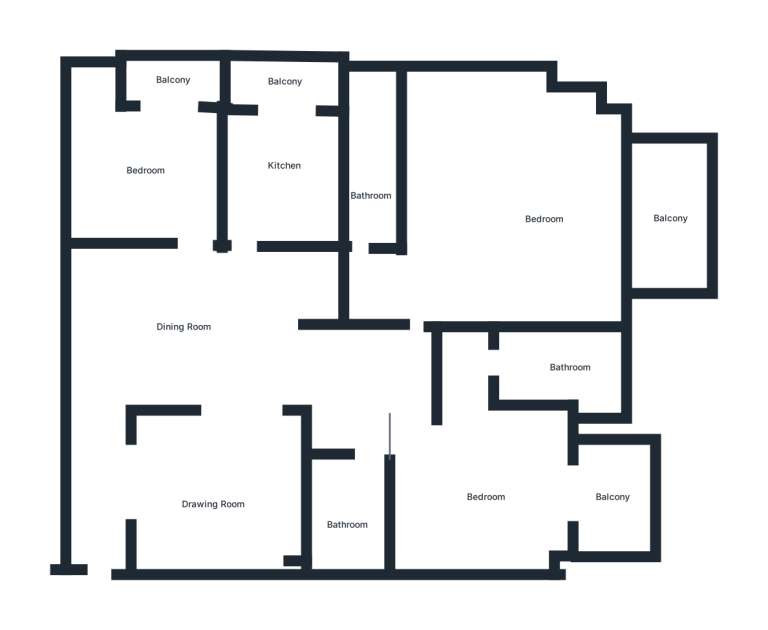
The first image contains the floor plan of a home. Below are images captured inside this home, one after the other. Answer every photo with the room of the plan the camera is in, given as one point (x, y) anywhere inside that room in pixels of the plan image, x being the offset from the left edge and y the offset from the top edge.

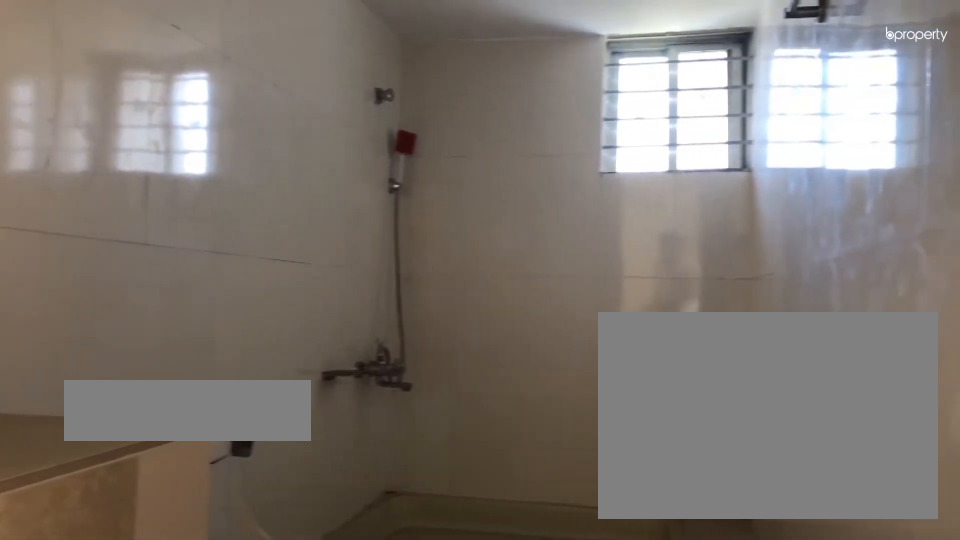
(372, 163)
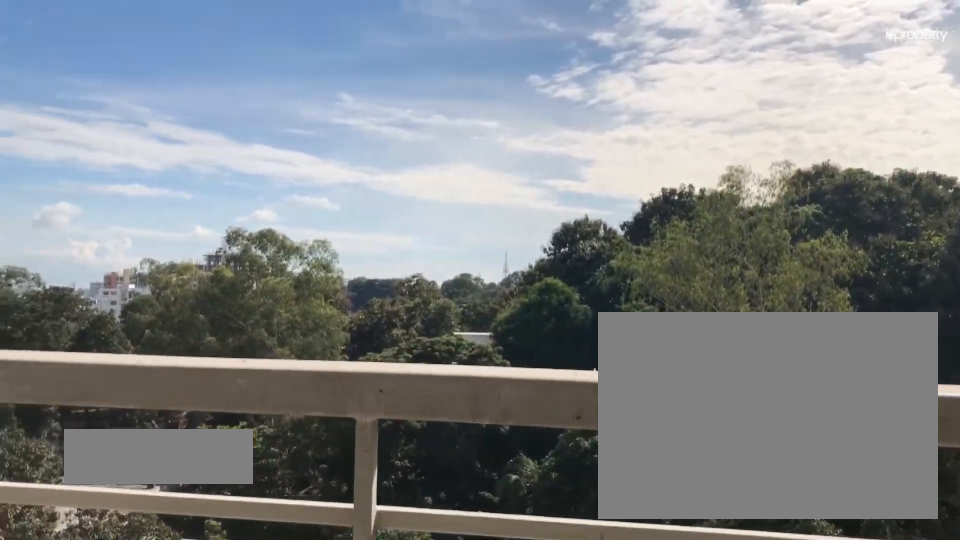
(672, 217)
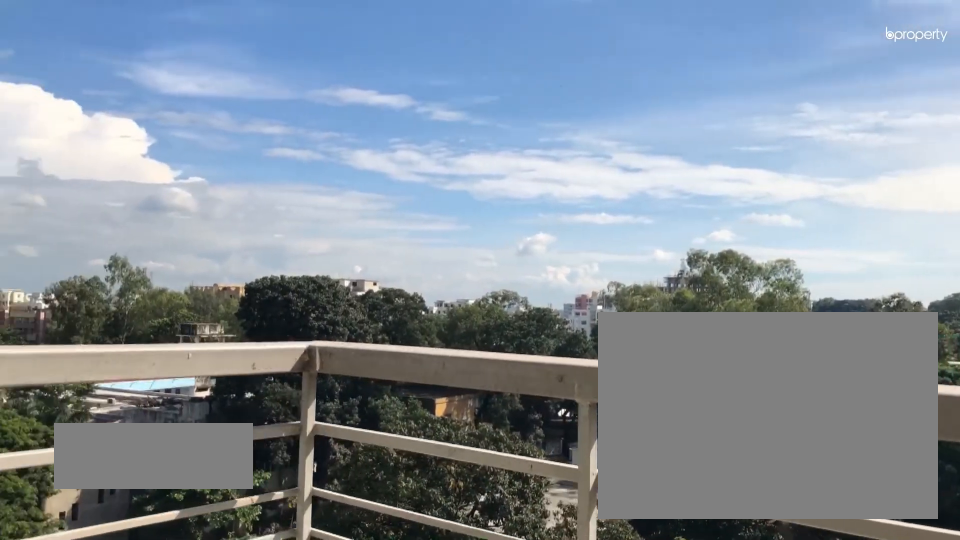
(672, 217)
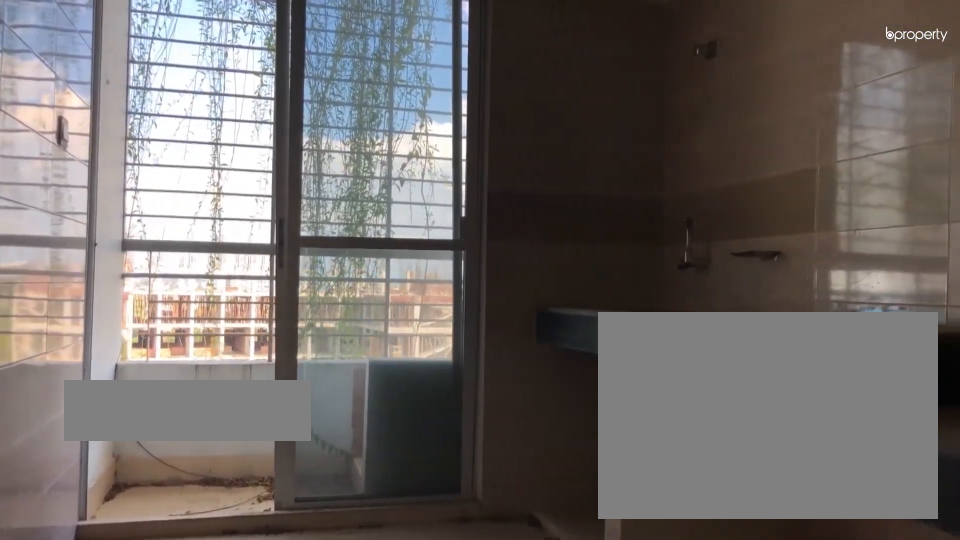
(281, 172)
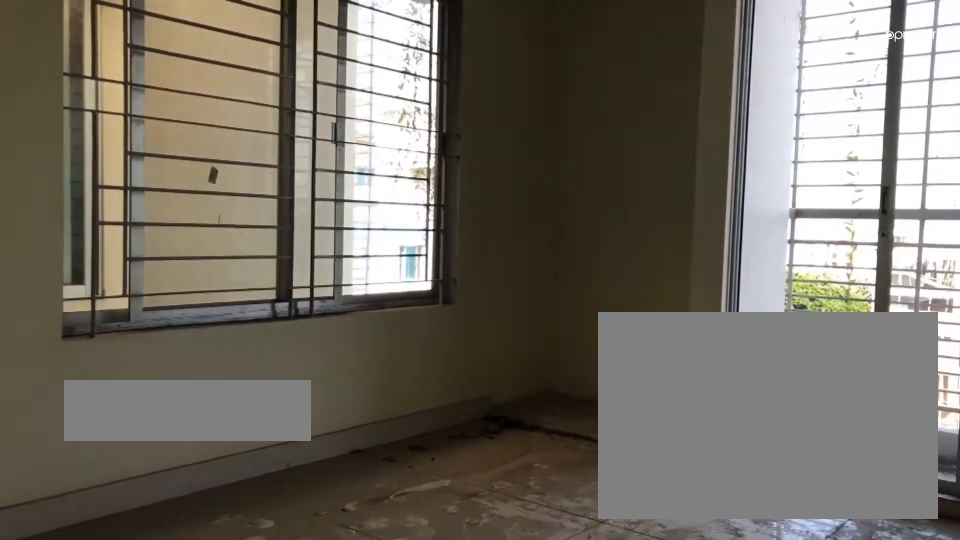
(146, 171)
